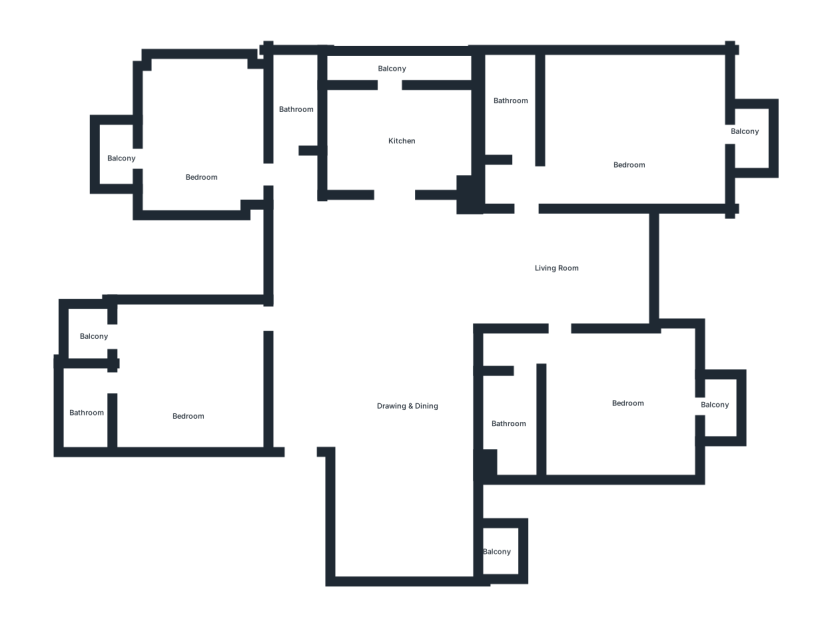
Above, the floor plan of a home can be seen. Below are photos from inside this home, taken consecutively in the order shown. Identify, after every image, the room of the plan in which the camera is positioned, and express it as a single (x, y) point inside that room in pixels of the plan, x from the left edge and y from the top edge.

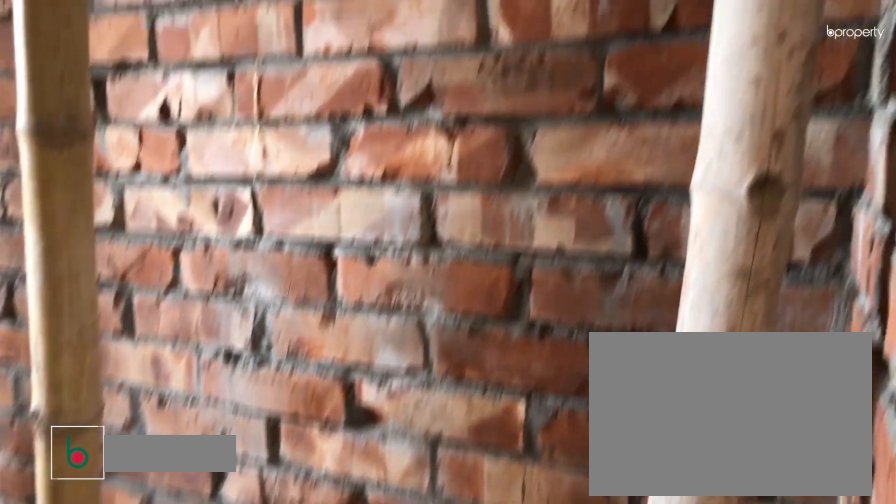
(296, 83)
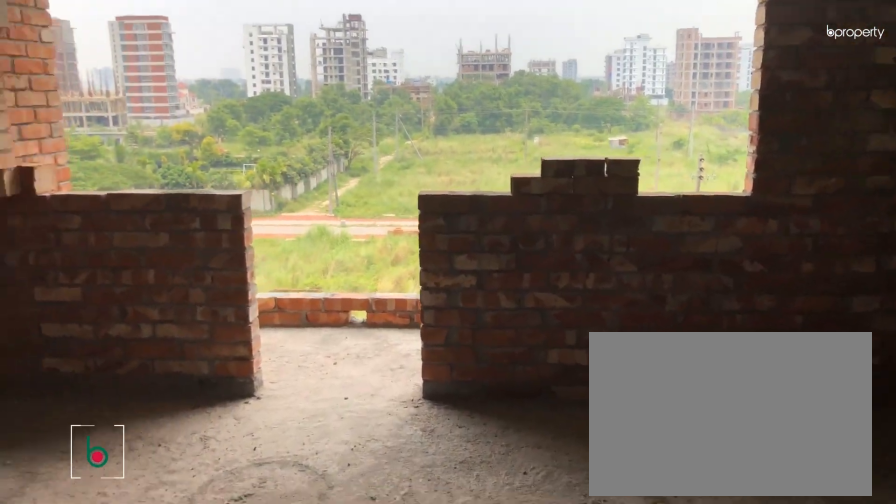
(393, 135)
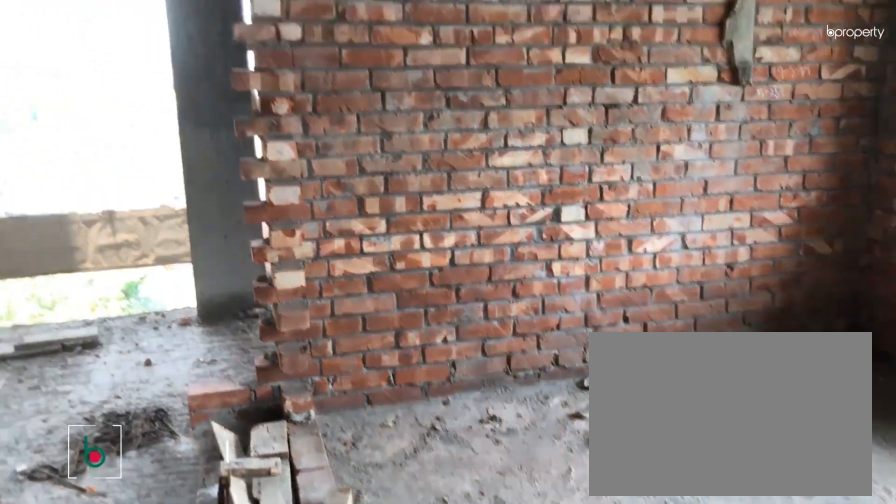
(393, 135)
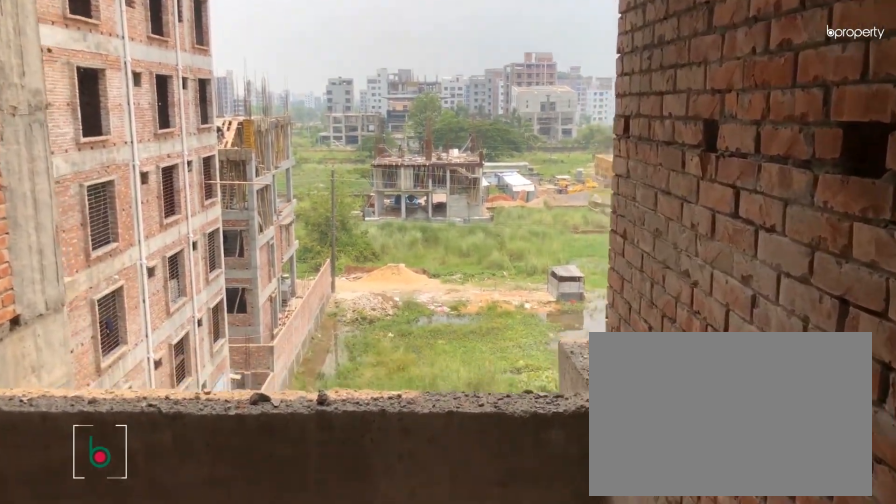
(575, 268)
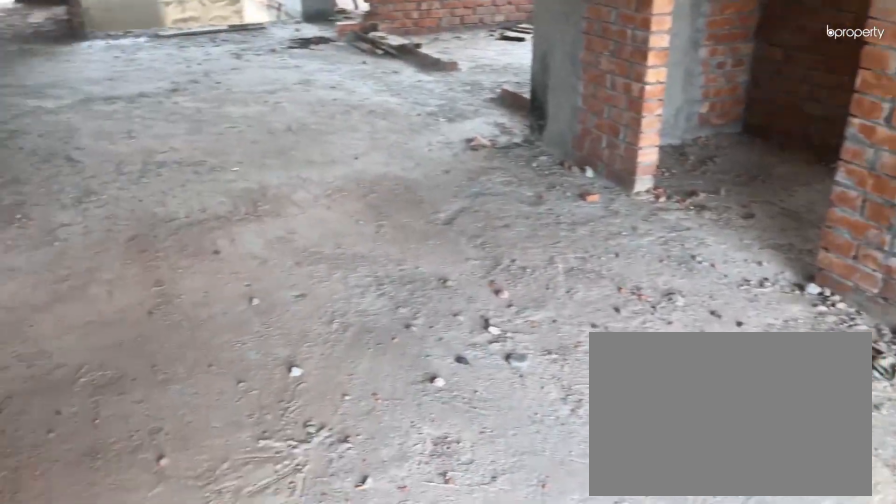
(575, 268)
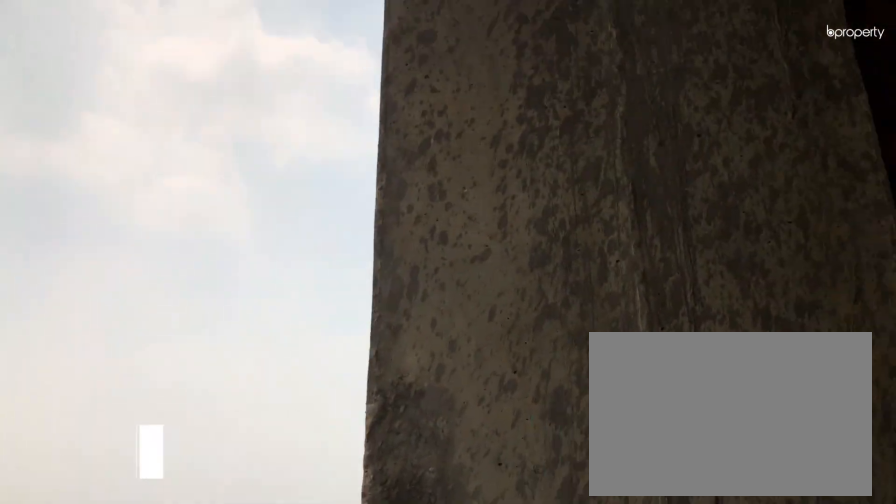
(746, 132)
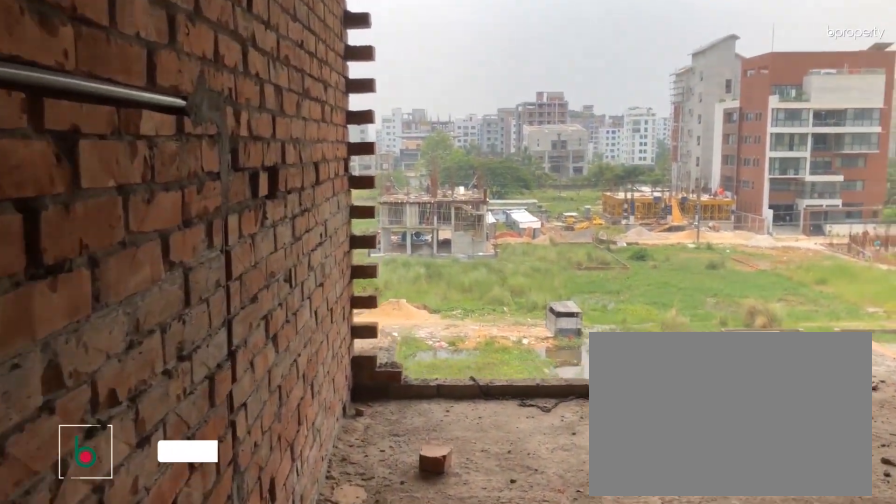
(616, 402)
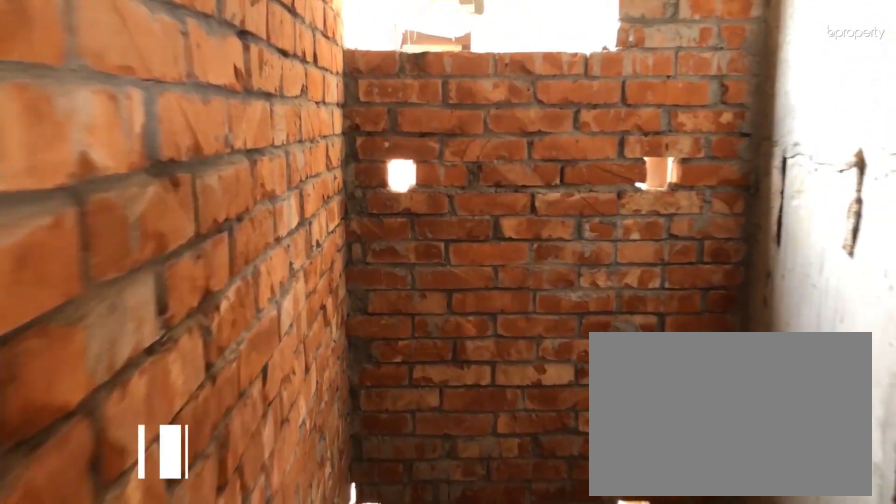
(508, 435)
